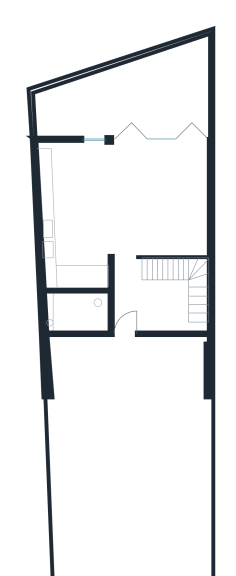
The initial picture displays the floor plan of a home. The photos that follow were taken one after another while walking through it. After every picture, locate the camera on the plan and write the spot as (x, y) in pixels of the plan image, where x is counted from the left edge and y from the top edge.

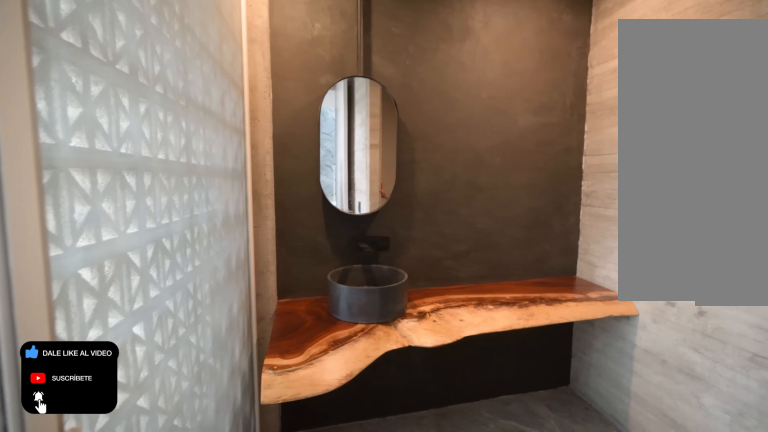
(66, 320)
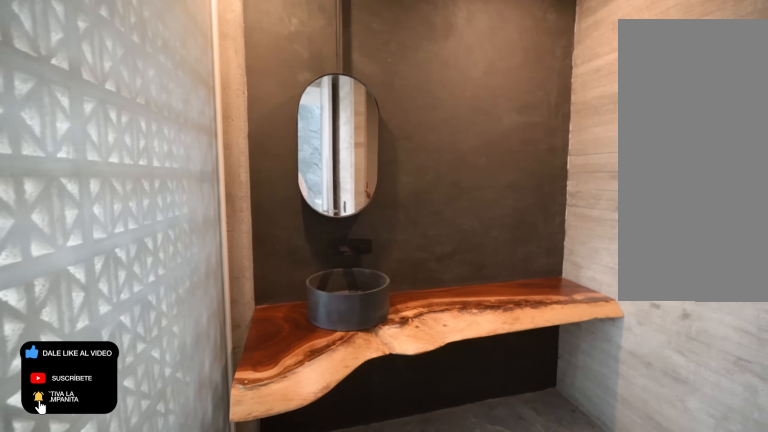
(66, 320)
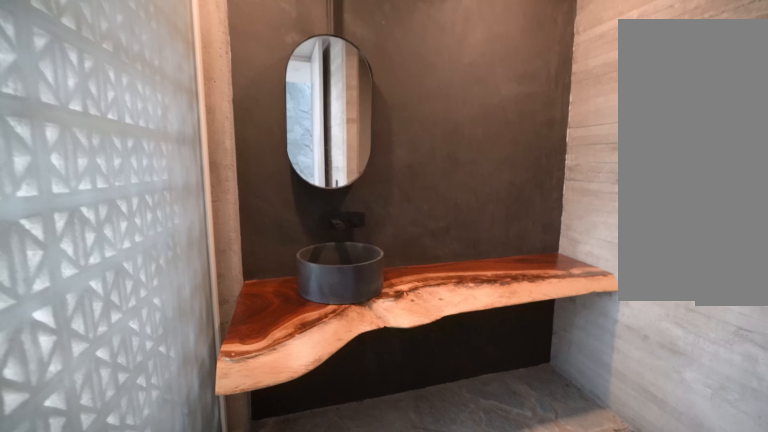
(66, 320)
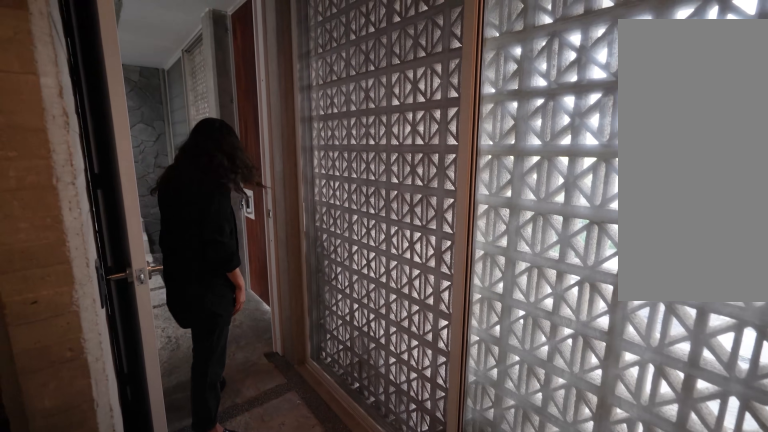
(61, 301)
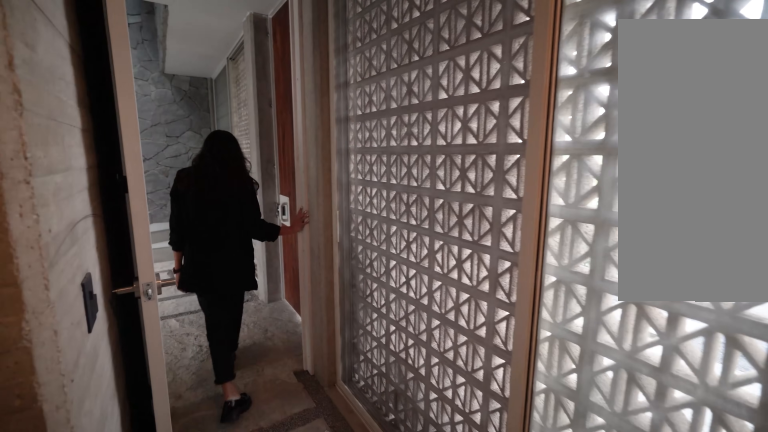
(57, 302)
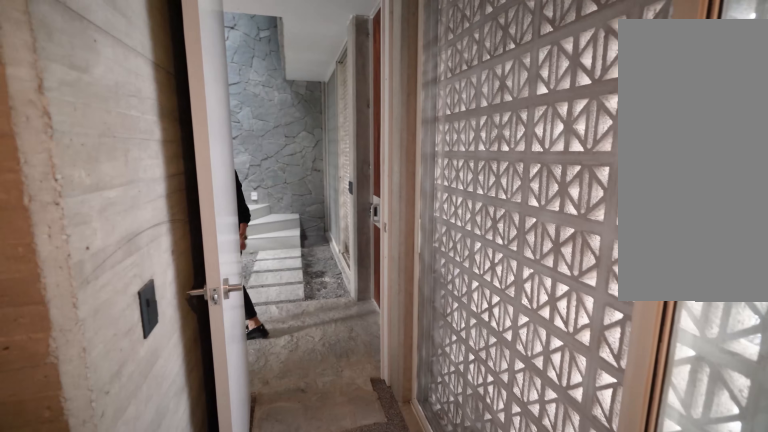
(57, 306)
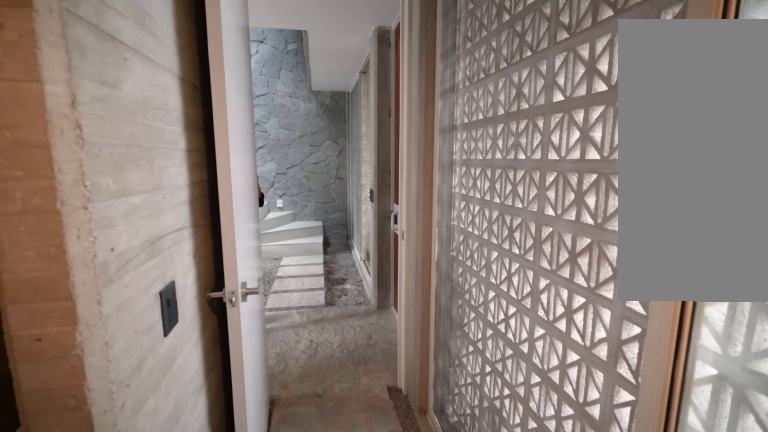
(58, 306)
